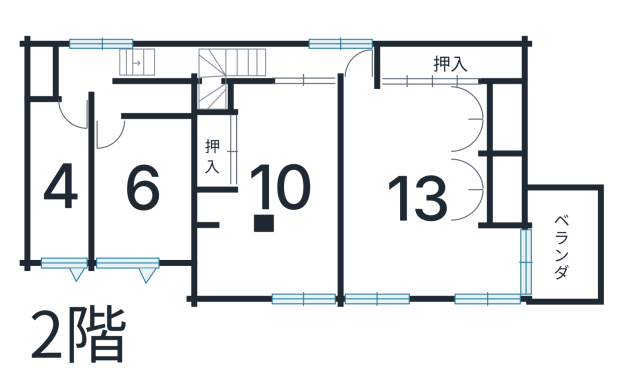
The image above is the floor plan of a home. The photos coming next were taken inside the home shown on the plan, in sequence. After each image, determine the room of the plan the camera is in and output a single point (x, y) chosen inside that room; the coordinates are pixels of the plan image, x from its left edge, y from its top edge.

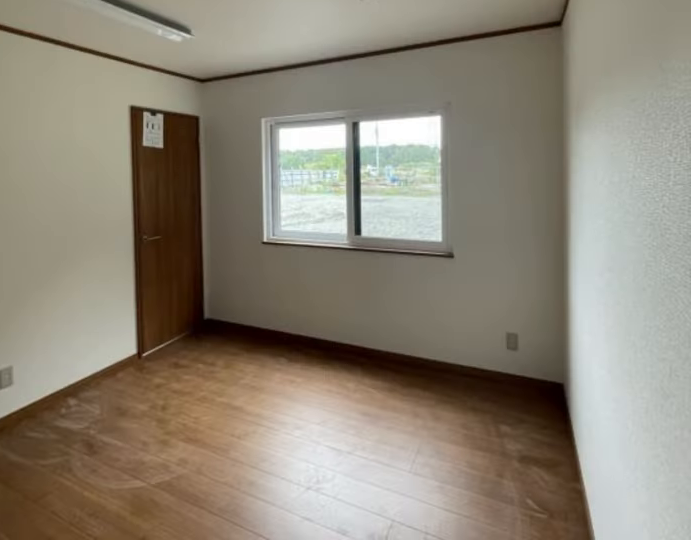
(141, 148)
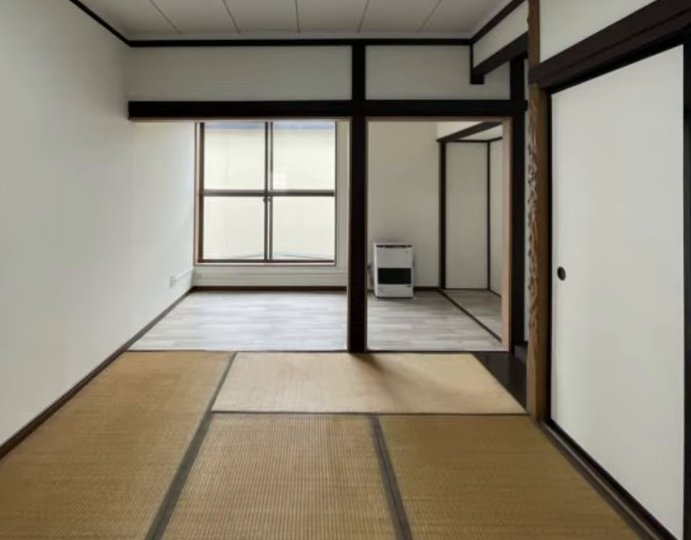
(289, 88)
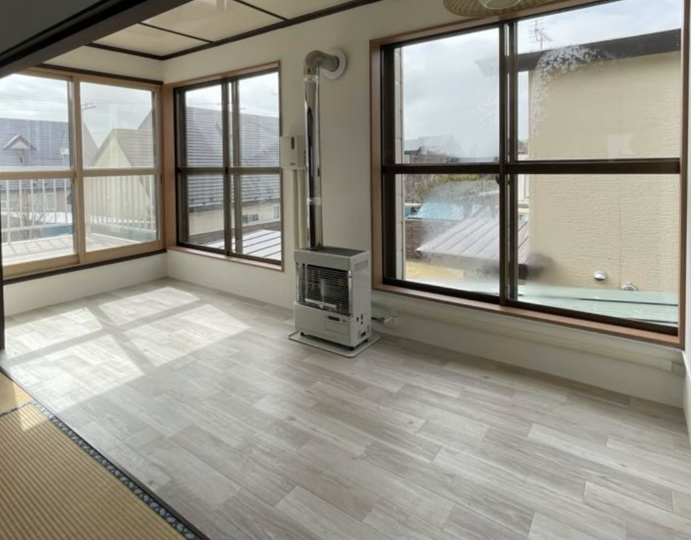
(424, 101)
